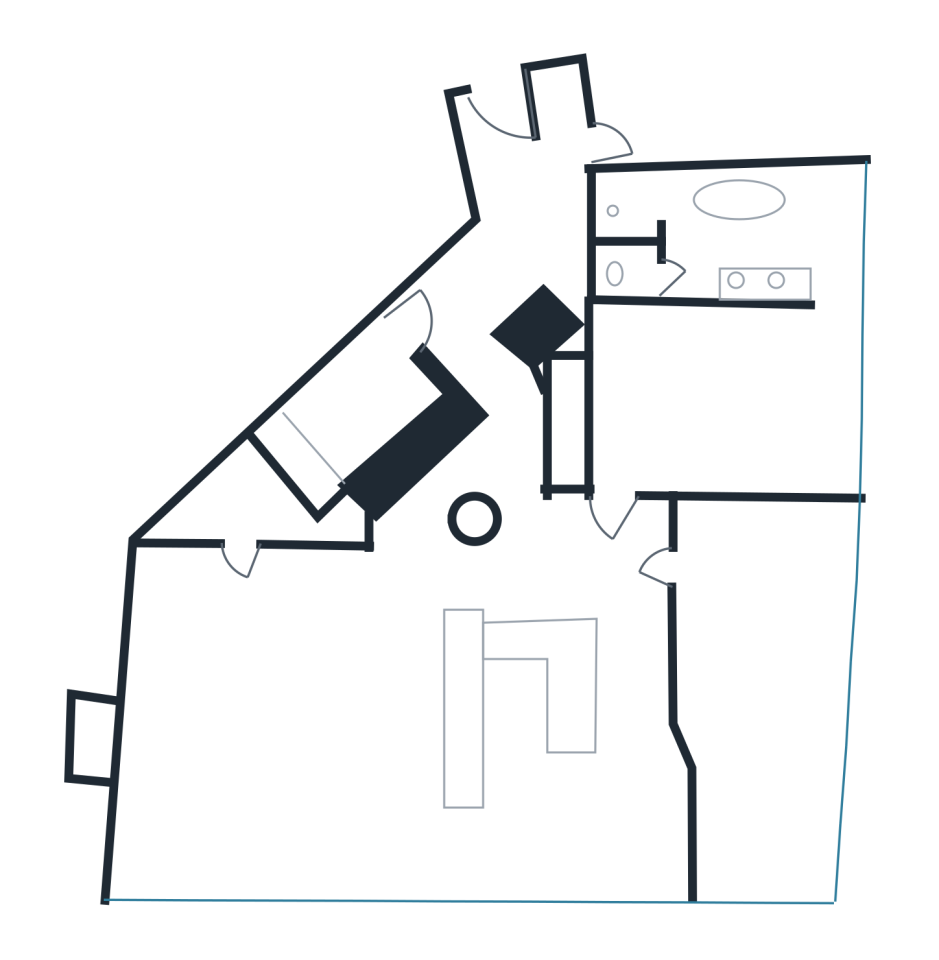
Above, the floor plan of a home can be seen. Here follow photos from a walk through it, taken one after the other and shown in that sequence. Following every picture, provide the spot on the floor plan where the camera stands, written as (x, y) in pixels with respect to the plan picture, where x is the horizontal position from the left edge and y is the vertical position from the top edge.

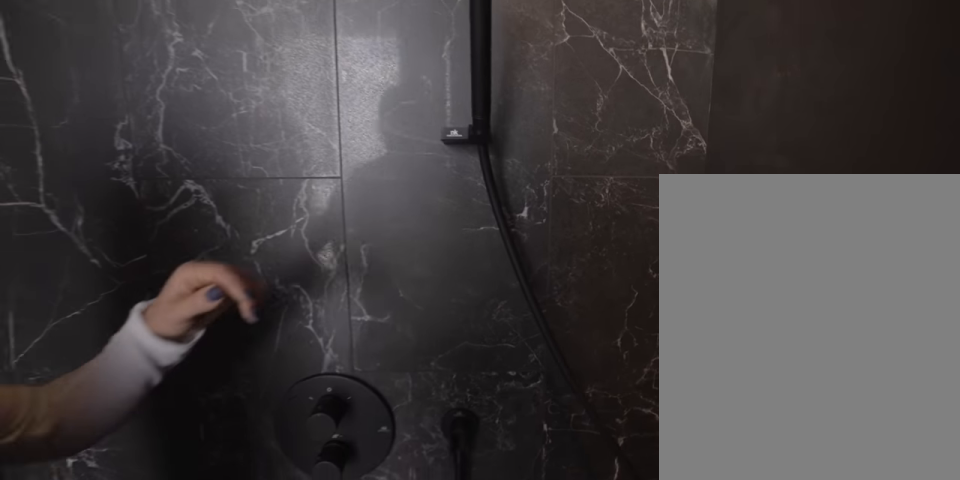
(683, 206)
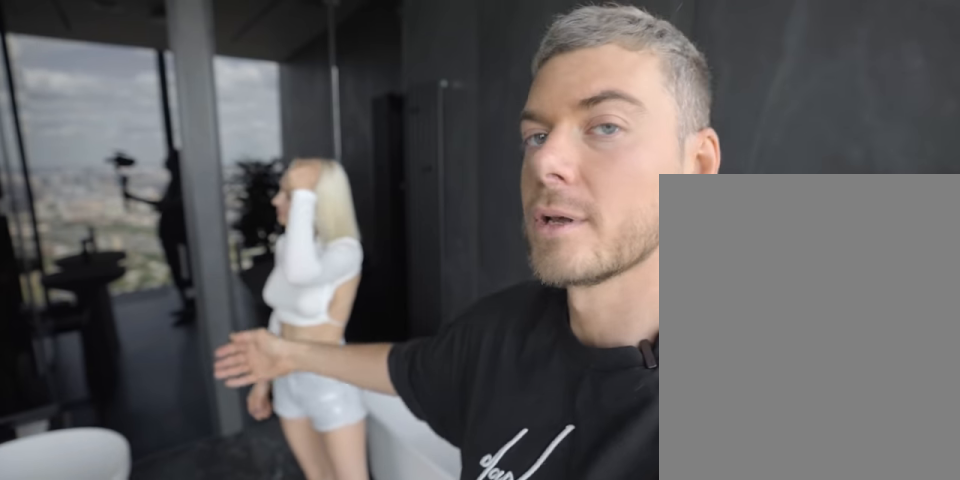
(722, 250)
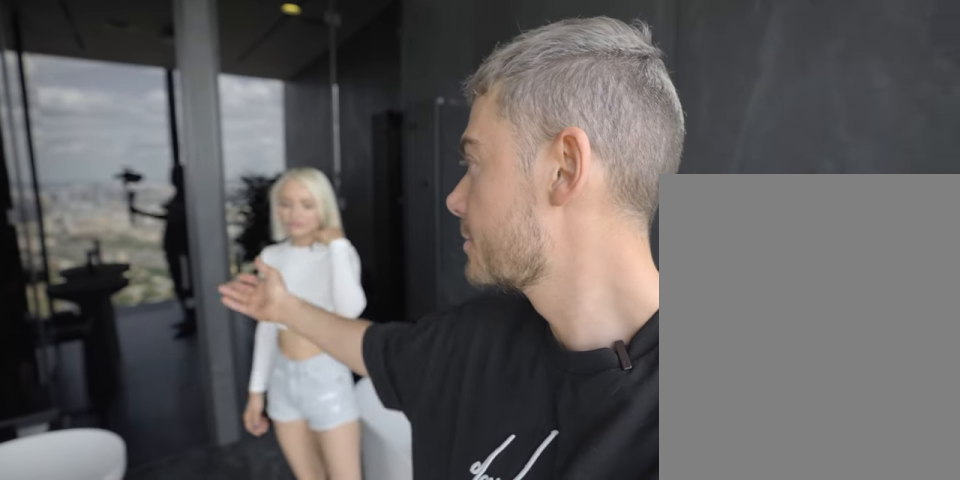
(722, 250)
